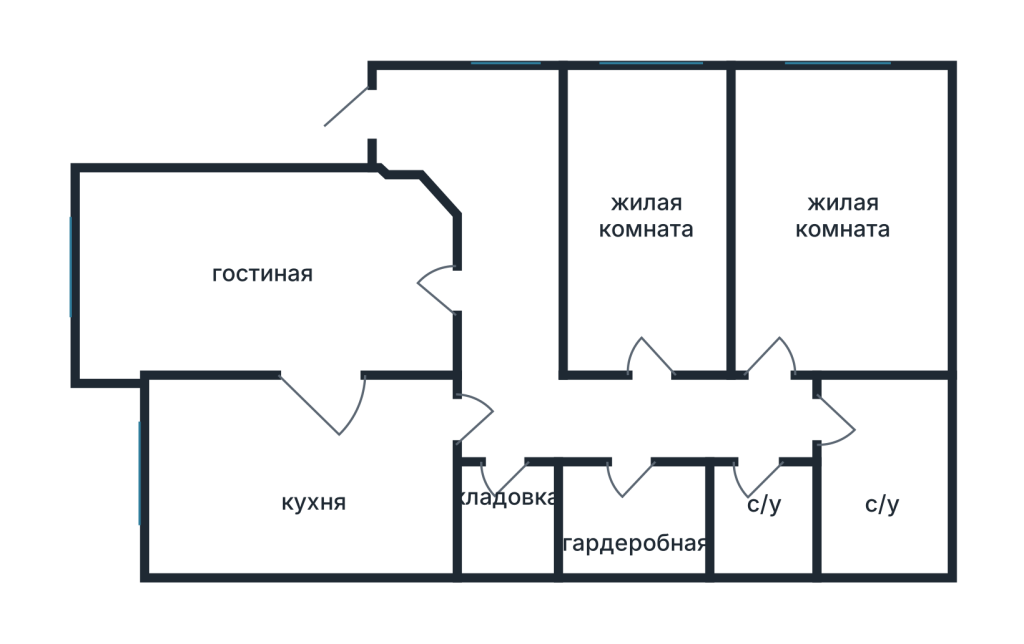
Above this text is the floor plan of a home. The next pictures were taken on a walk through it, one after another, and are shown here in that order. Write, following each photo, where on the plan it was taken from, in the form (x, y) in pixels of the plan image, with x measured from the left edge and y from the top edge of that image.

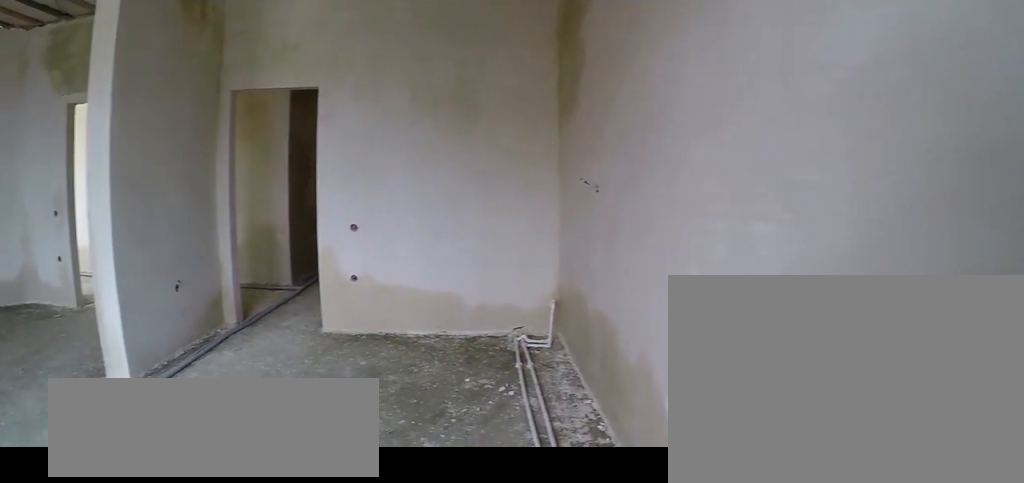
(206, 529)
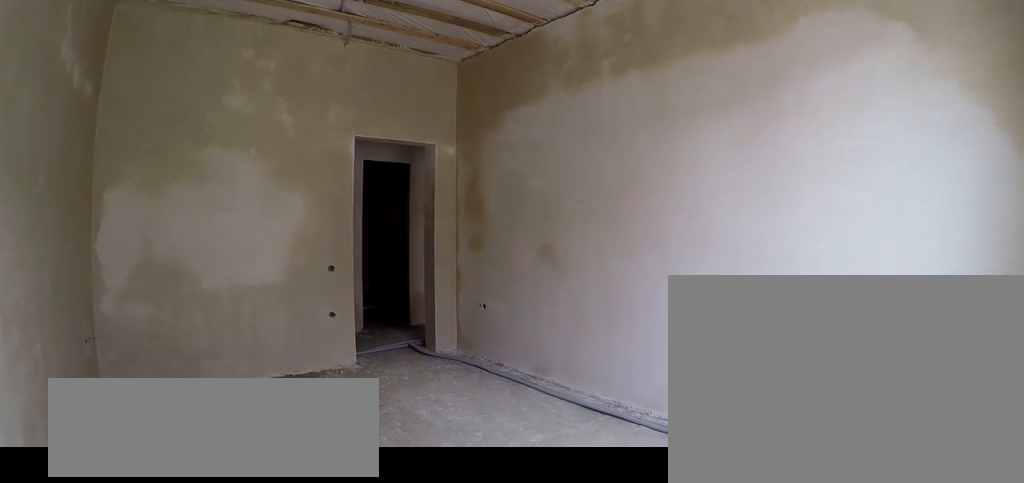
(916, 108)
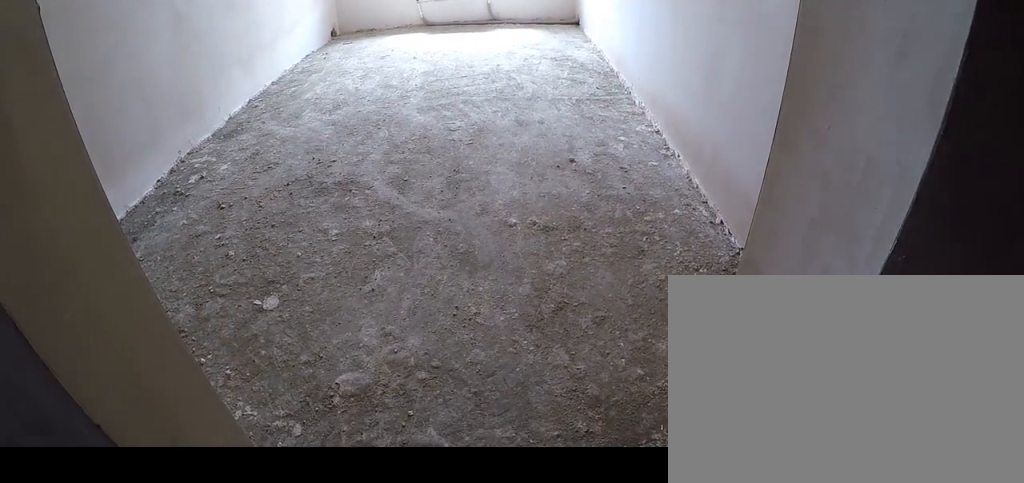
(654, 381)
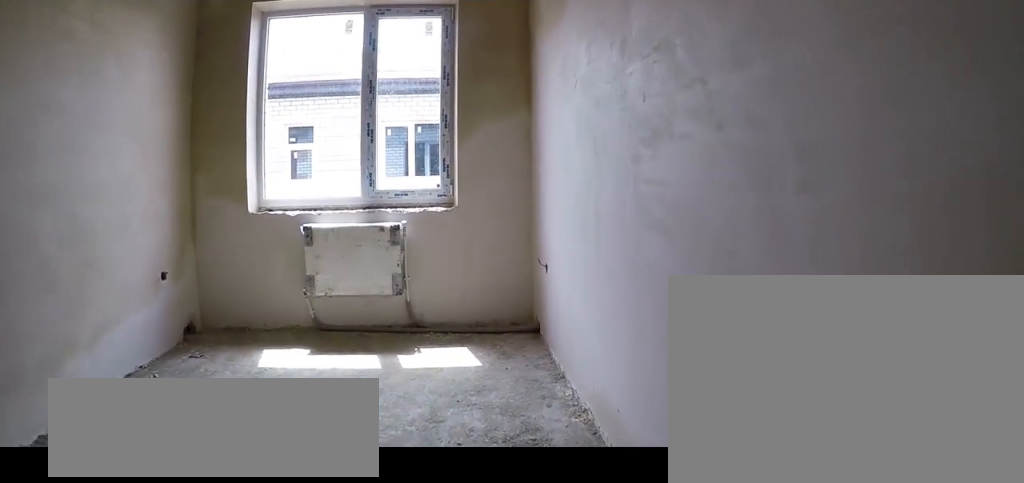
(646, 218)
